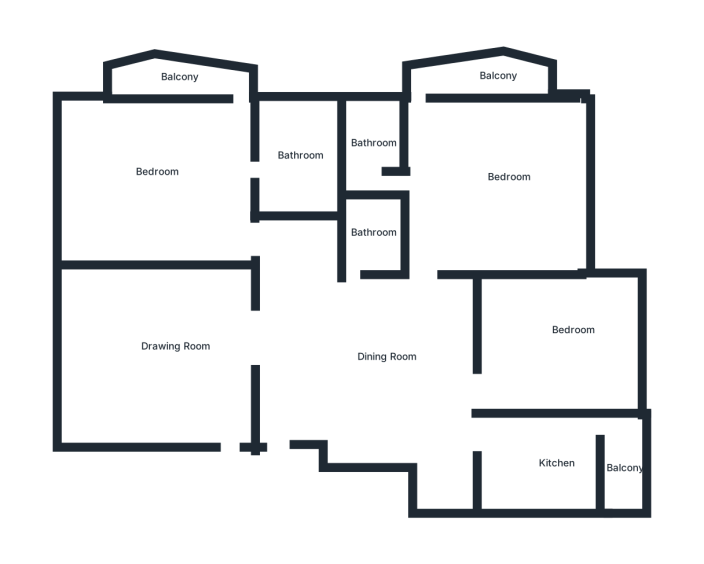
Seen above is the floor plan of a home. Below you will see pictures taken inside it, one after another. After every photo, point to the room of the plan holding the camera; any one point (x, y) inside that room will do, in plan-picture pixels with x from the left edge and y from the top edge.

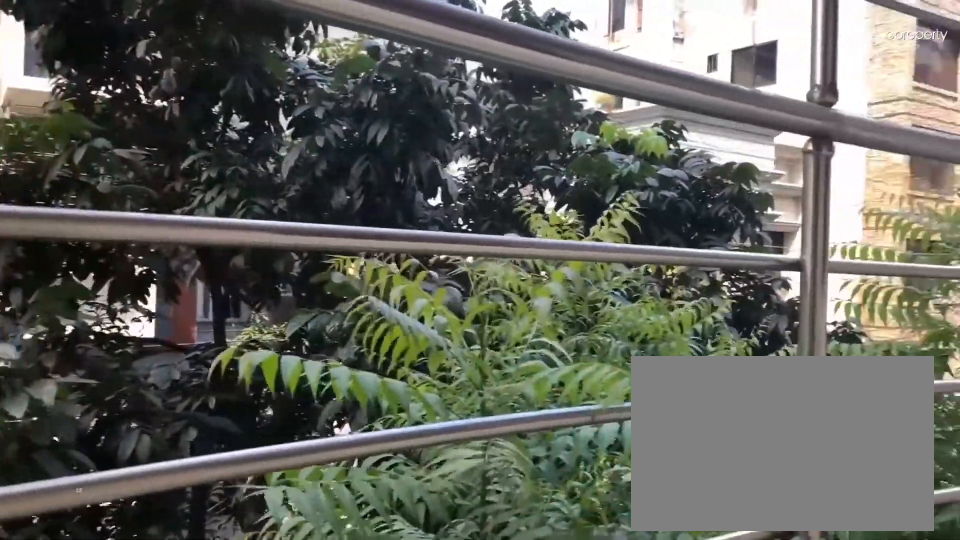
(491, 77)
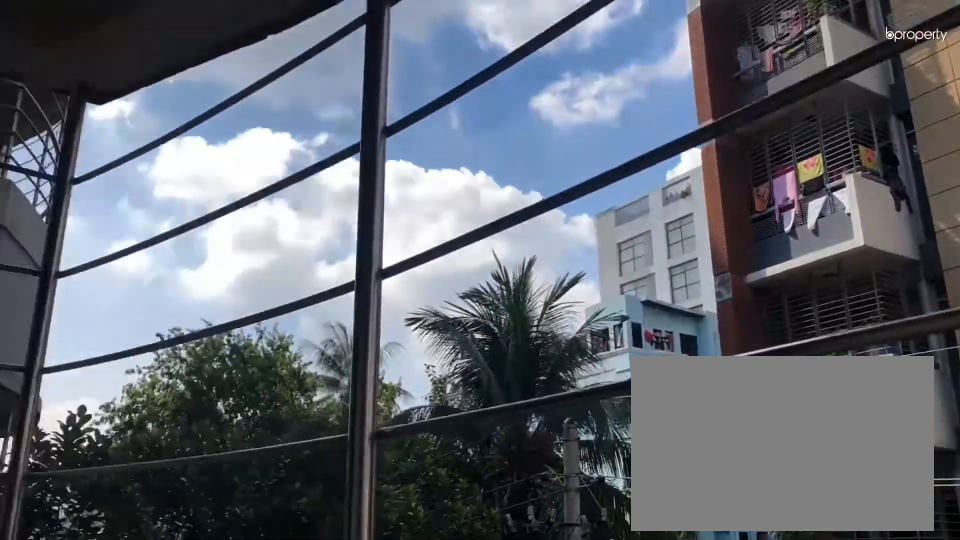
(492, 77)
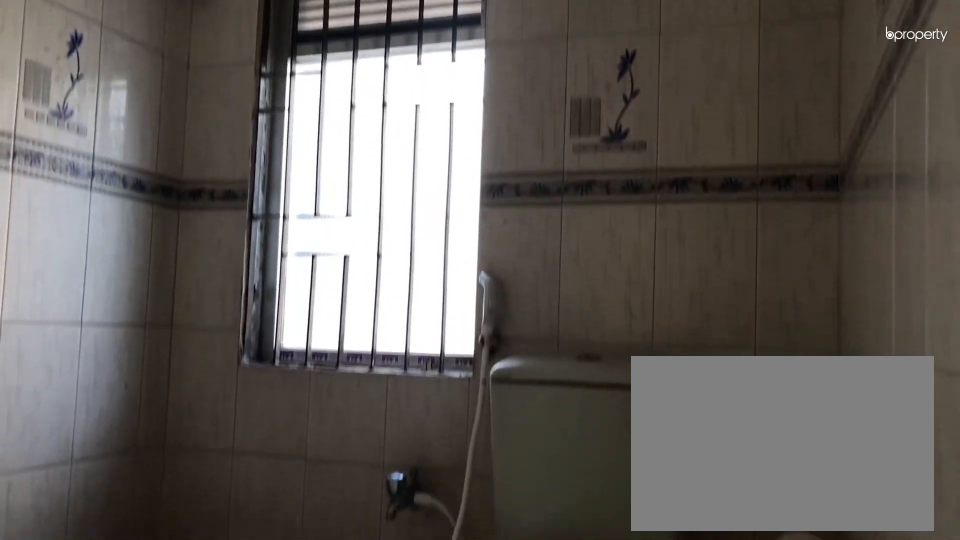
(365, 151)
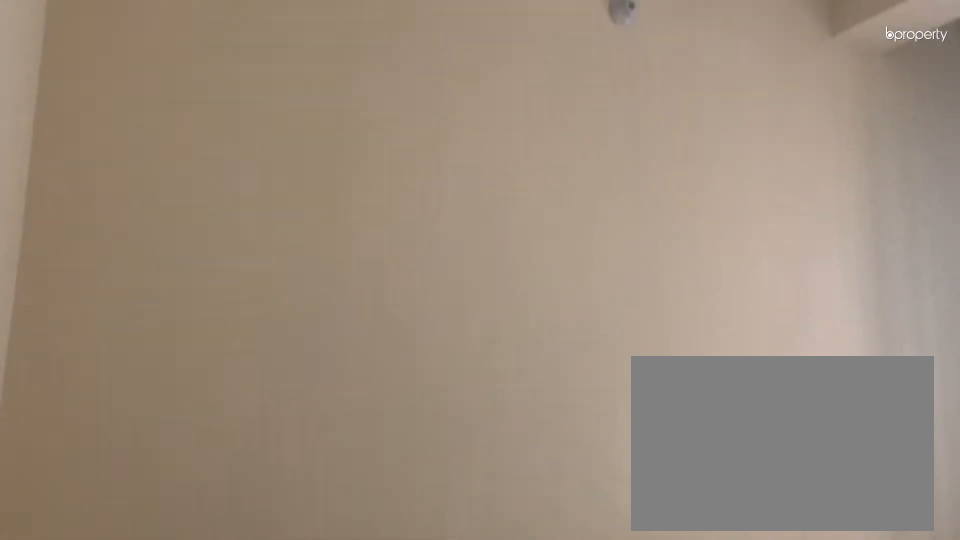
(559, 334)
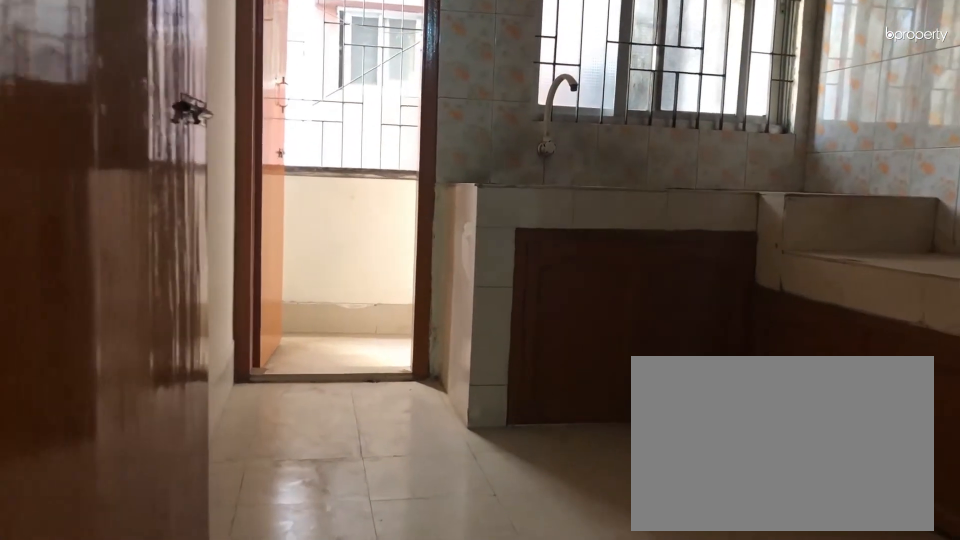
(560, 469)
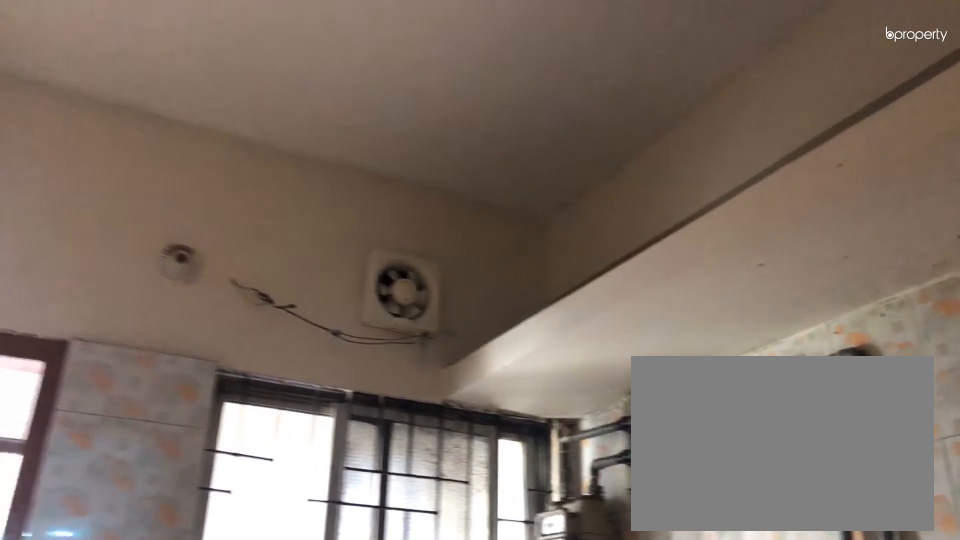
(560, 469)
